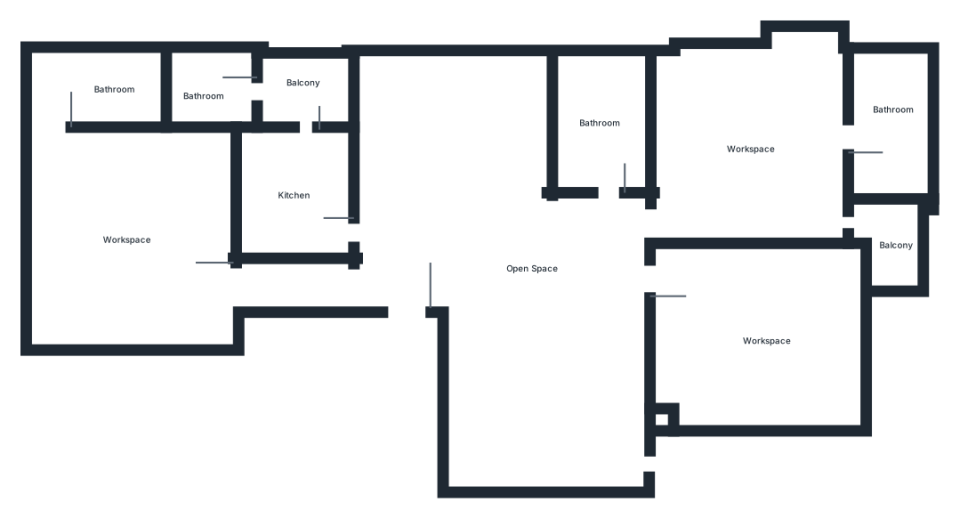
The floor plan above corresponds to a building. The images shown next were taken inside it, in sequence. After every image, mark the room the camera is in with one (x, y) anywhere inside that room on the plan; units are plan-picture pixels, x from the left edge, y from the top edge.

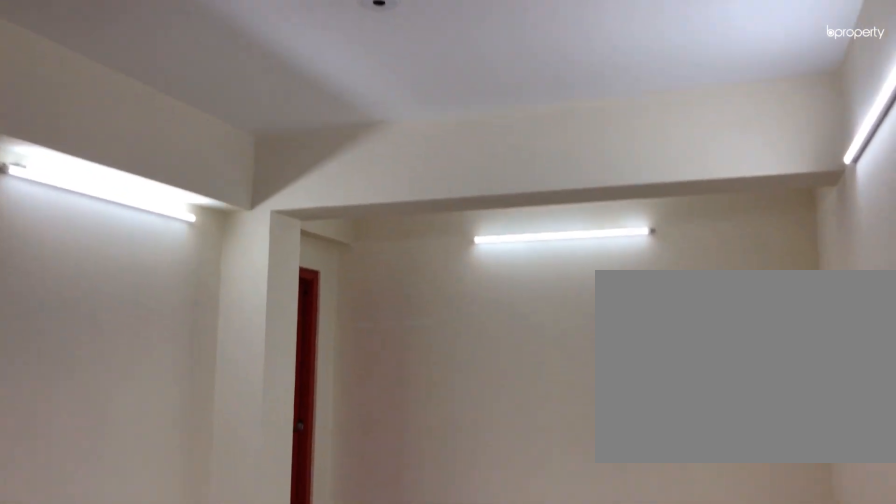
(570, 341)
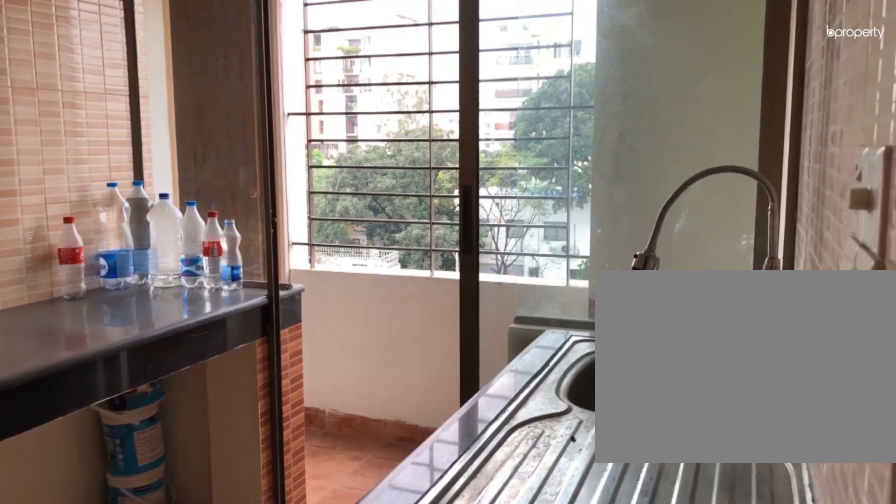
(304, 196)
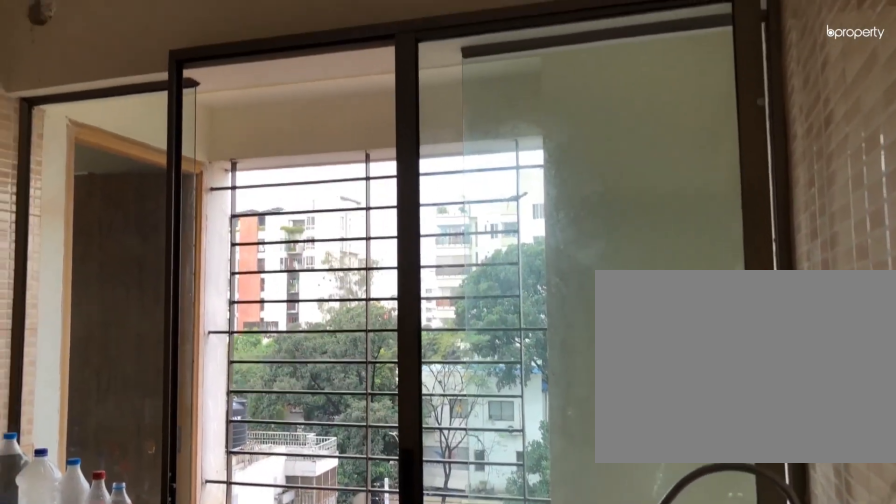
(304, 196)
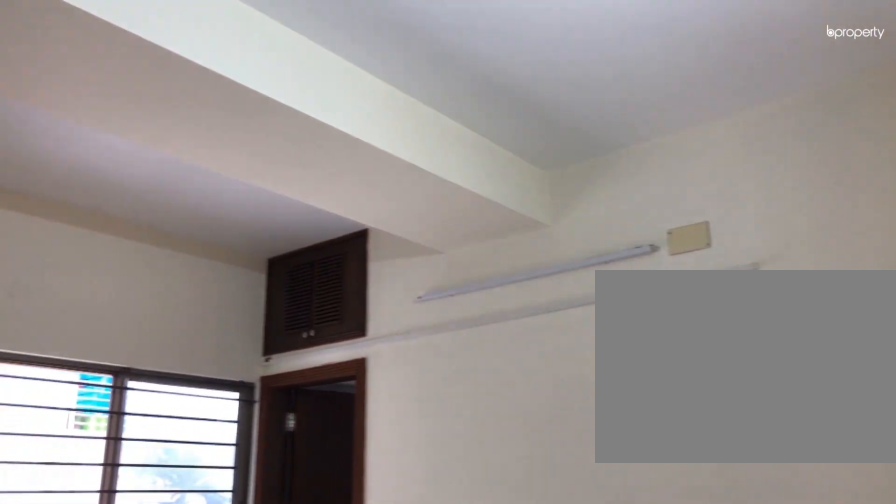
(131, 237)
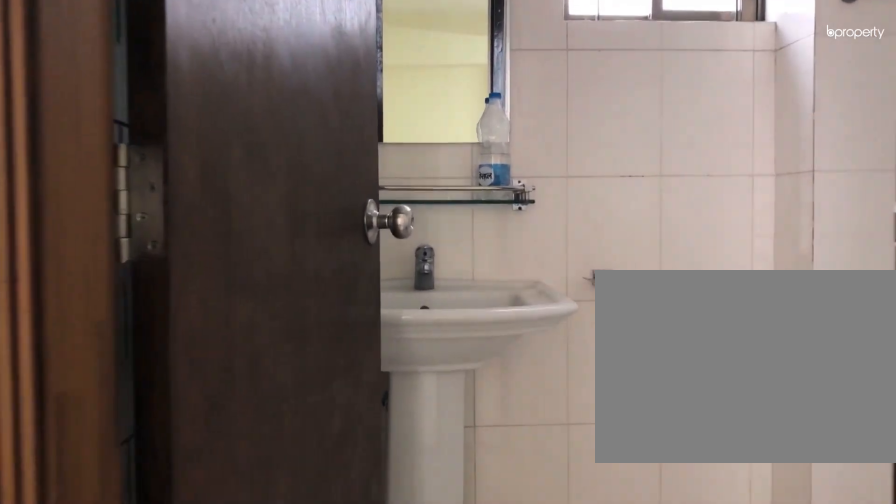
(99, 86)
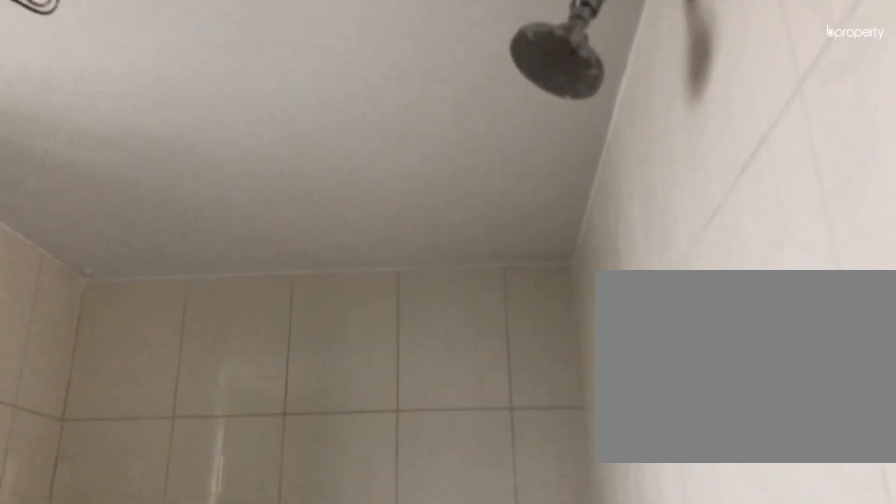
(99, 86)
